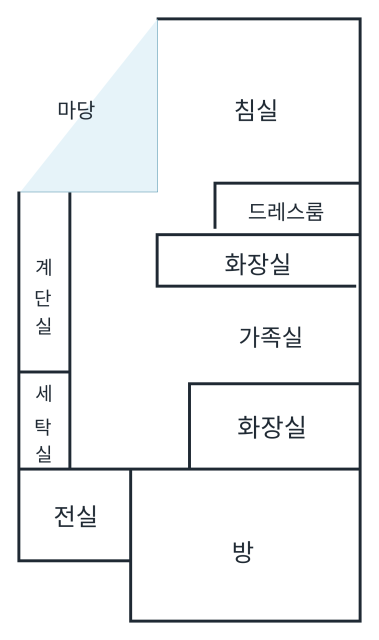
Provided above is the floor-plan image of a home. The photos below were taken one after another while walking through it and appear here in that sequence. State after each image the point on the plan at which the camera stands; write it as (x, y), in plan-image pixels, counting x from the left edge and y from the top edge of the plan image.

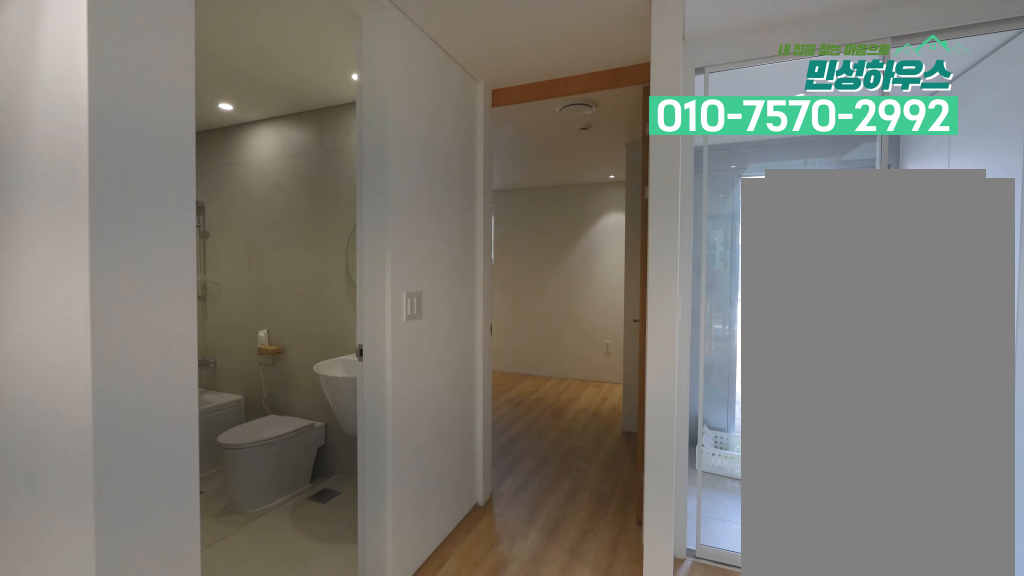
(151, 434)
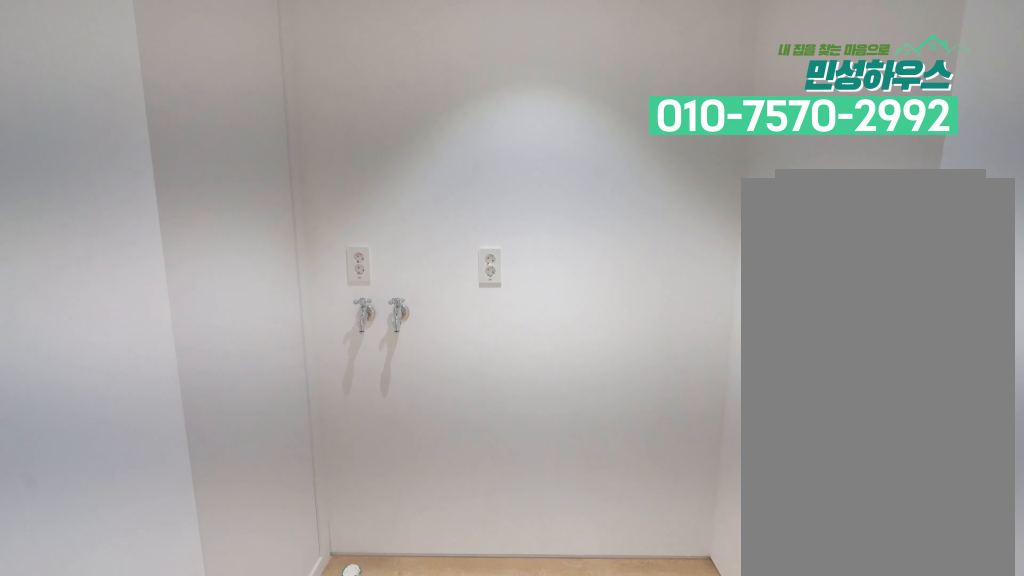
(80, 446)
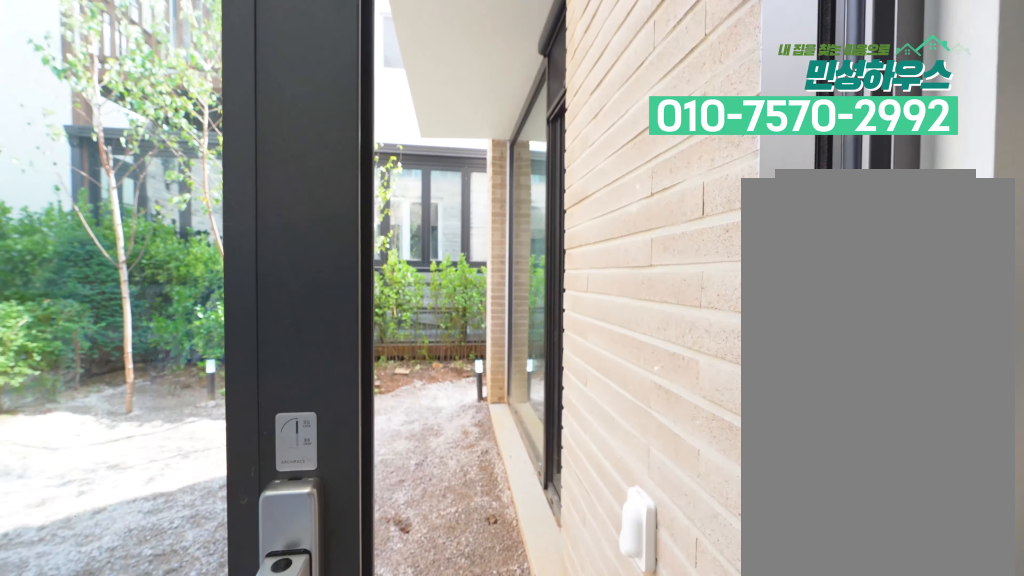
(129, 220)
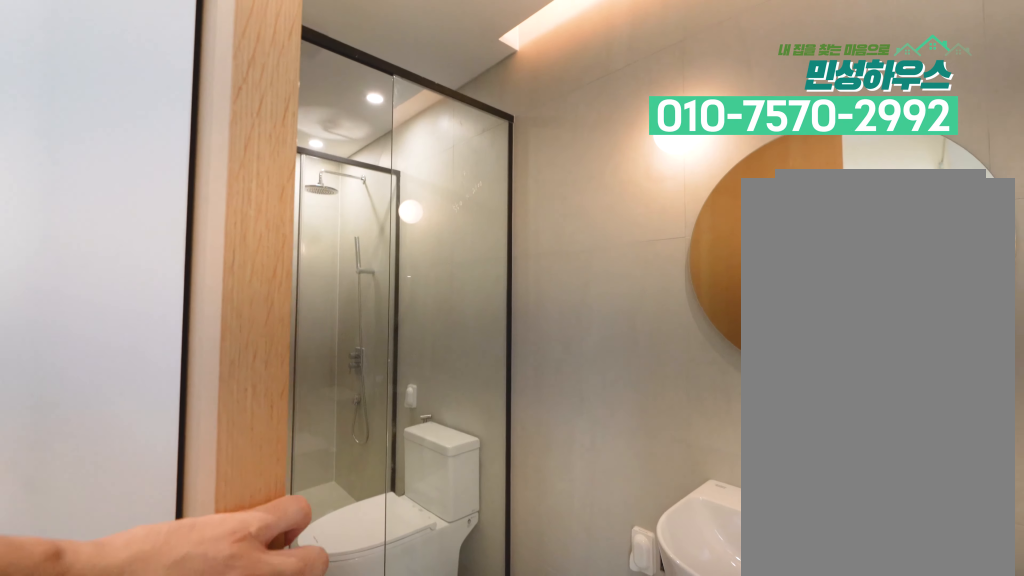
(188, 222)
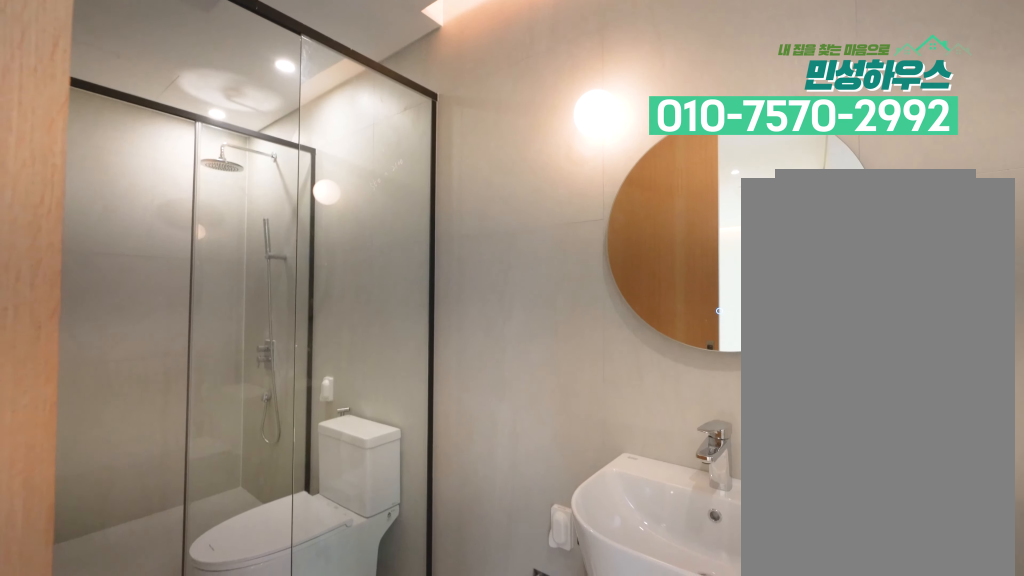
(188, 222)
